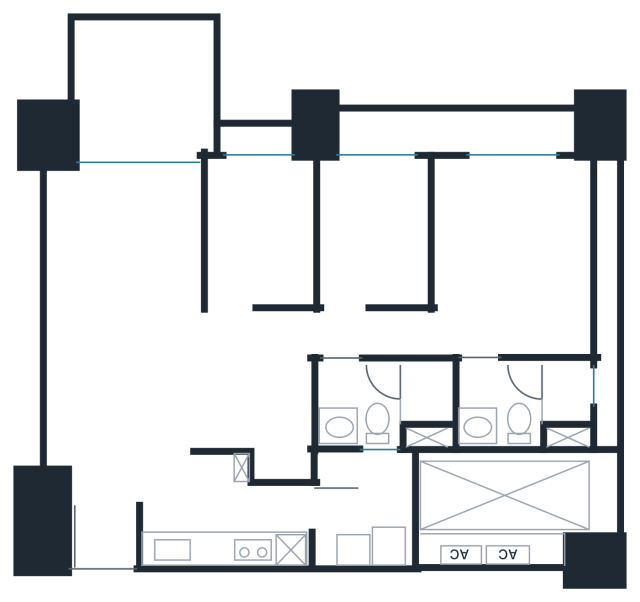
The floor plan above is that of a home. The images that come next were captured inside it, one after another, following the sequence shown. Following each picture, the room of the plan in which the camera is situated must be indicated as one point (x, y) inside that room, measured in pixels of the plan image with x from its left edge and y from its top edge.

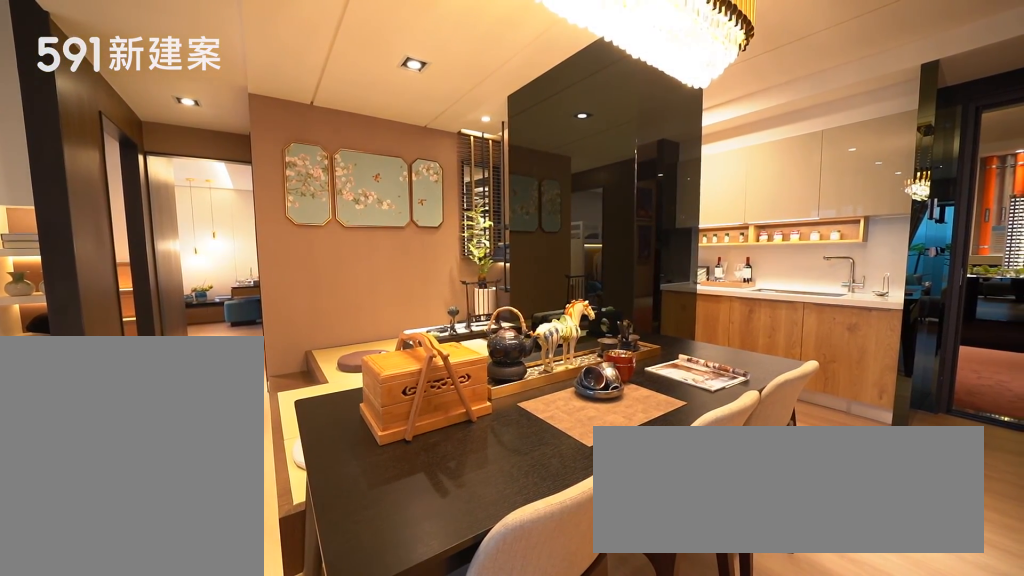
(208, 398)
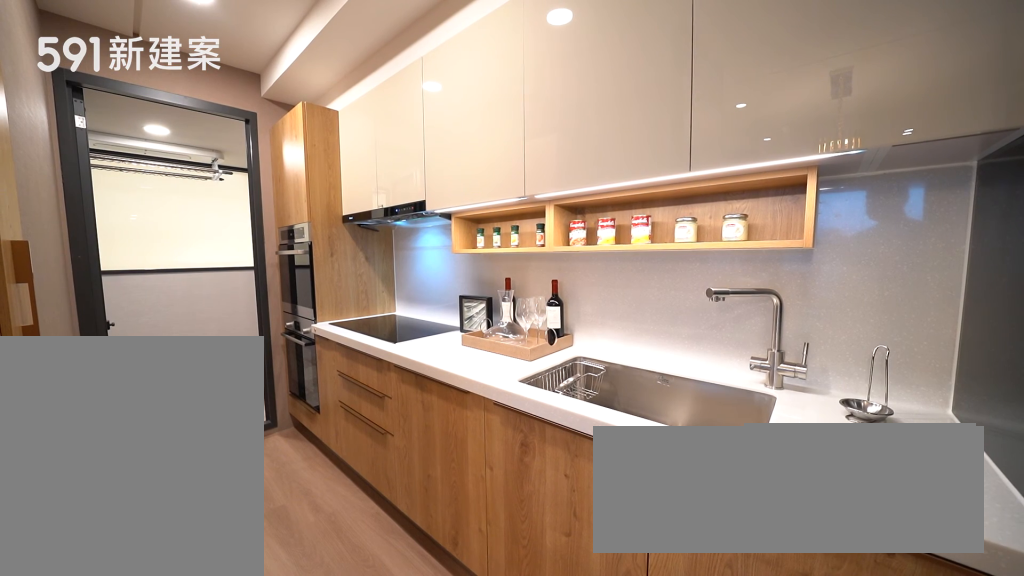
(232, 526)
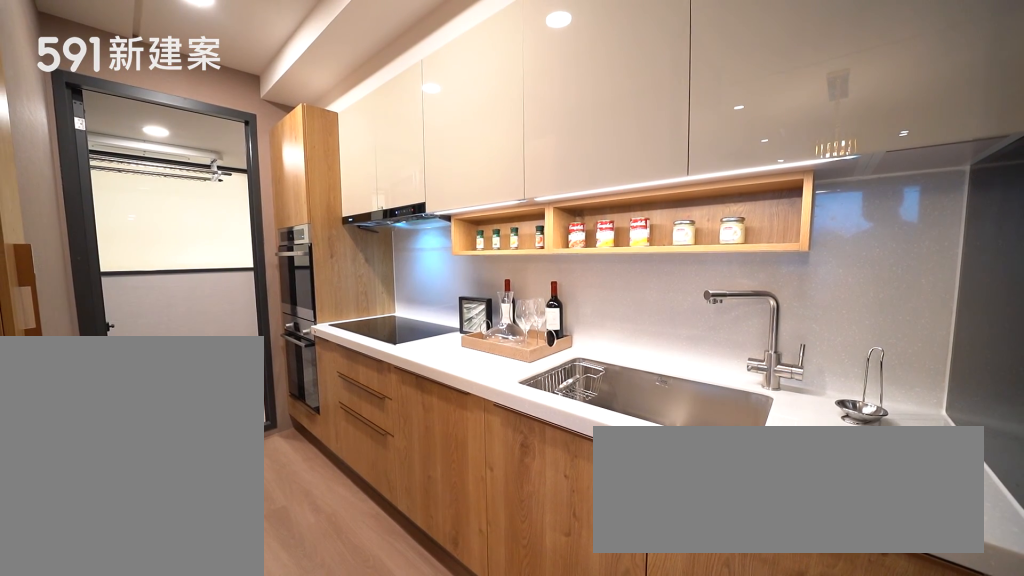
(232, 526)
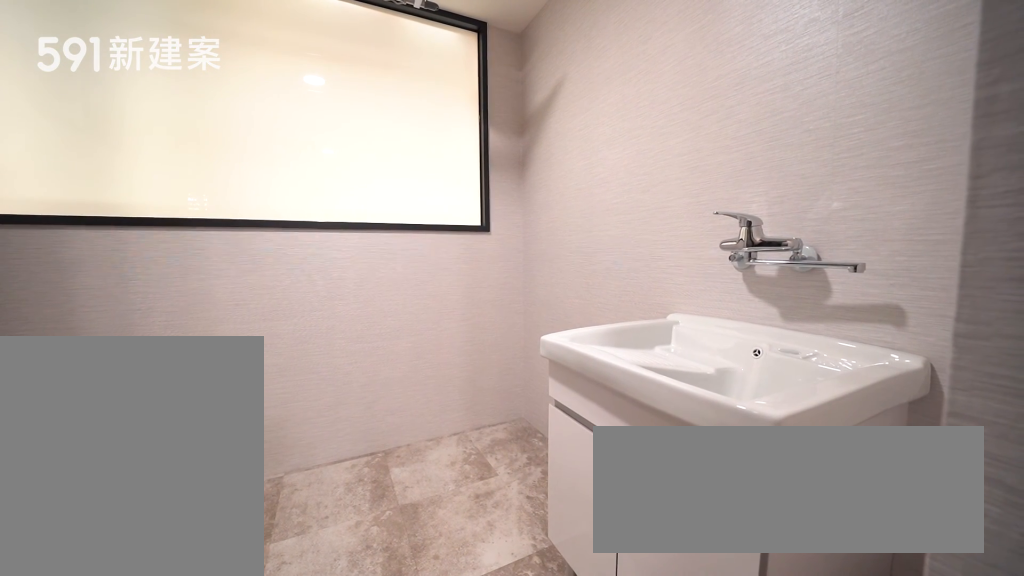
(370, 507)
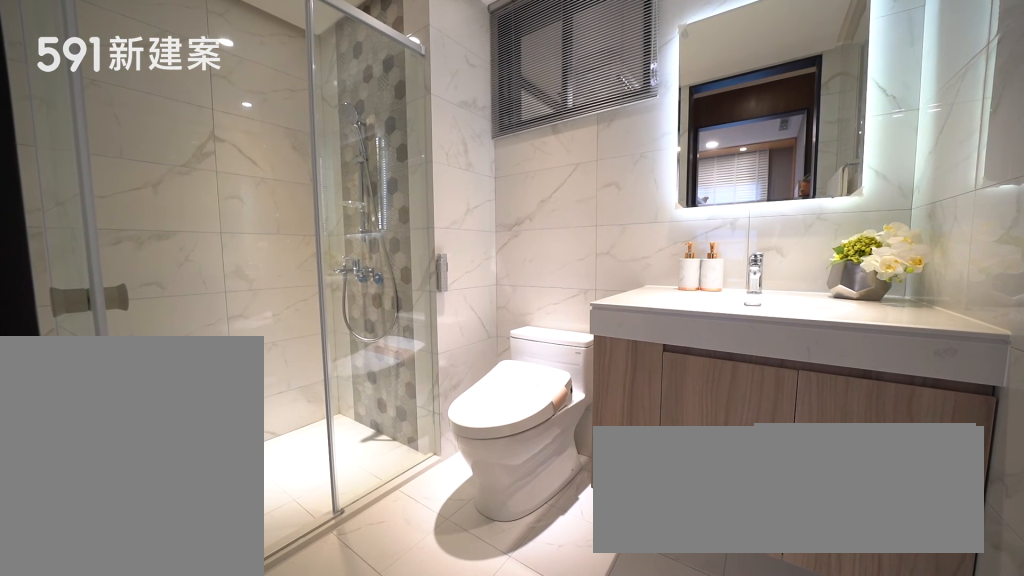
(388, 406)
